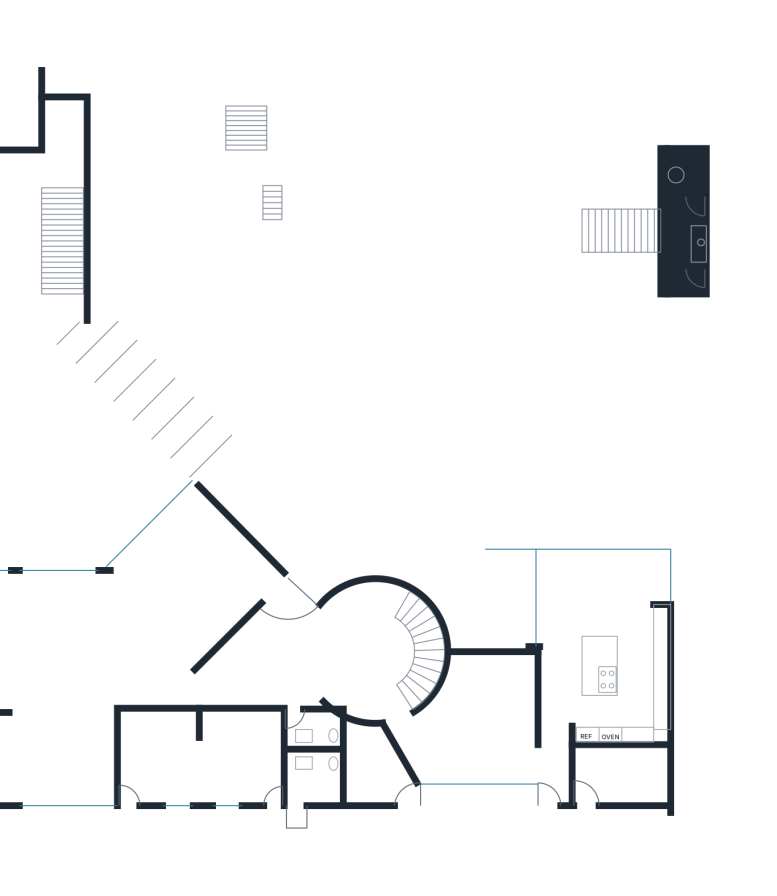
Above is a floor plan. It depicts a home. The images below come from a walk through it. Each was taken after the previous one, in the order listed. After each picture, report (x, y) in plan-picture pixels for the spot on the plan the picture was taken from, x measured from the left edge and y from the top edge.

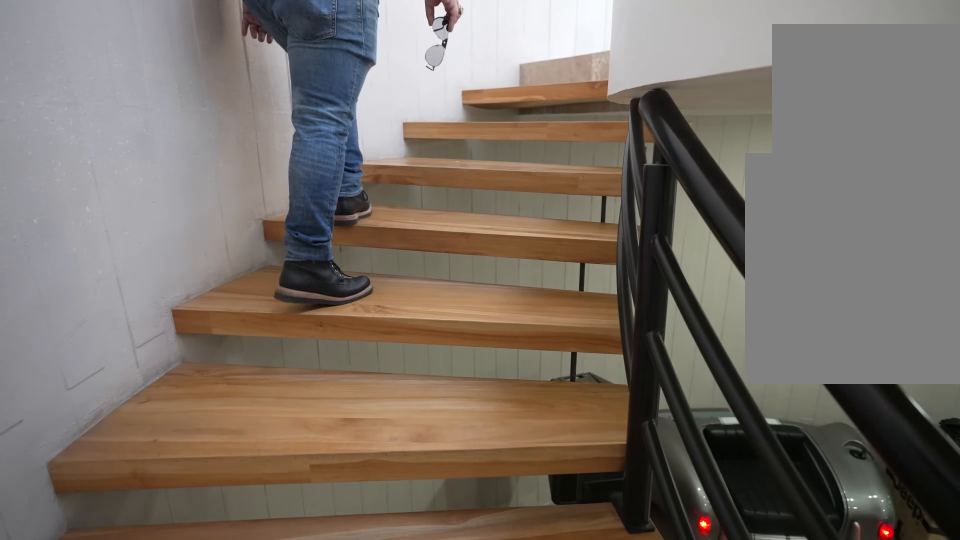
(420, 687)
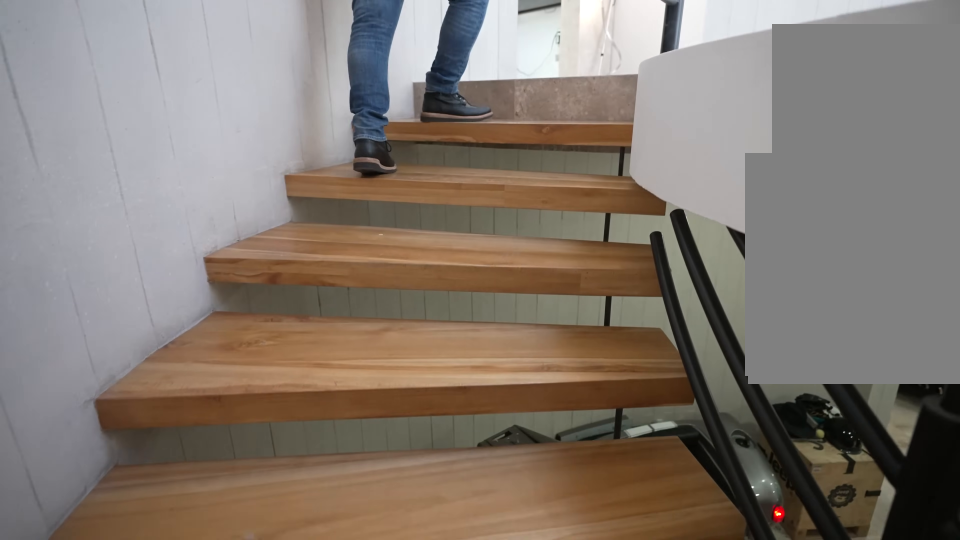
(419, 687)
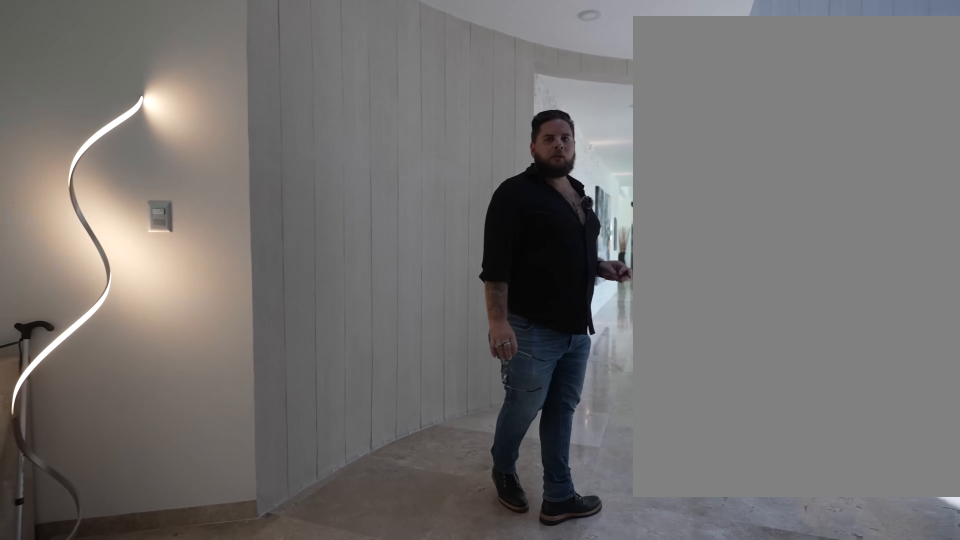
(395, 695)
